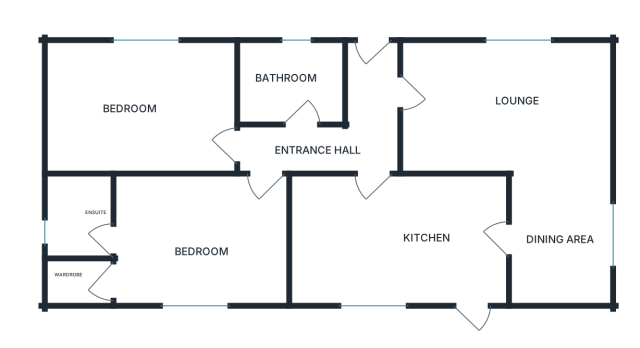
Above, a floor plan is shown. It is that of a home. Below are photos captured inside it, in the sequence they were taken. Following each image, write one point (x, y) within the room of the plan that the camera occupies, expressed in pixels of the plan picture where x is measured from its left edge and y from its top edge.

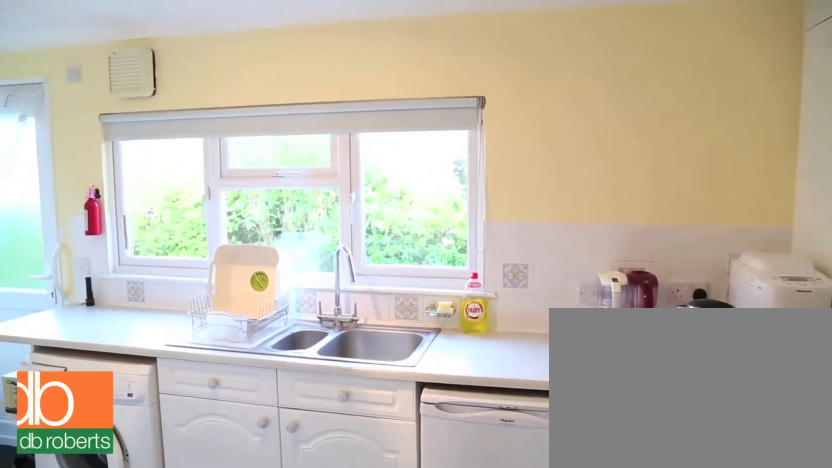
(402, 248)
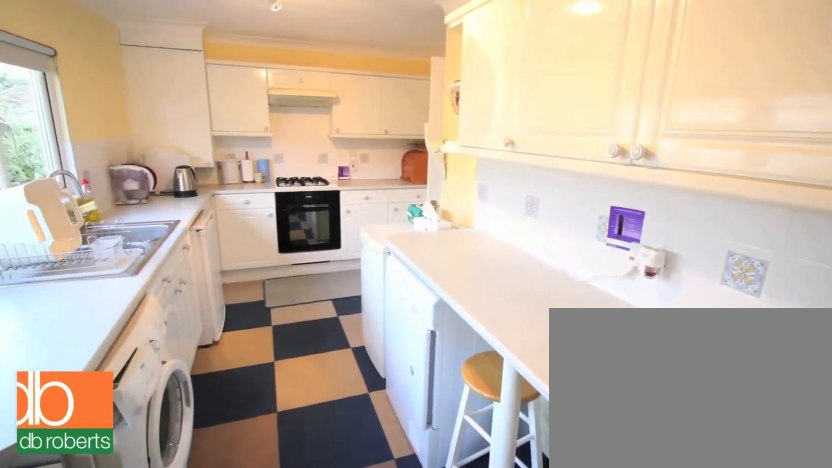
(398, 243)
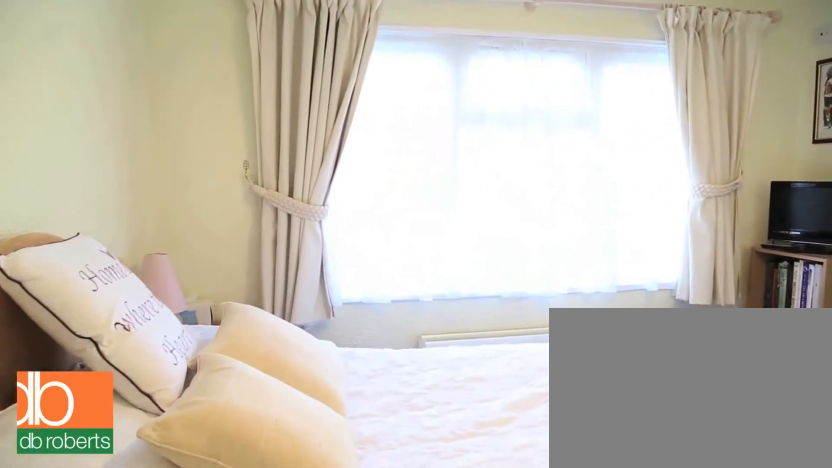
(190, 243)
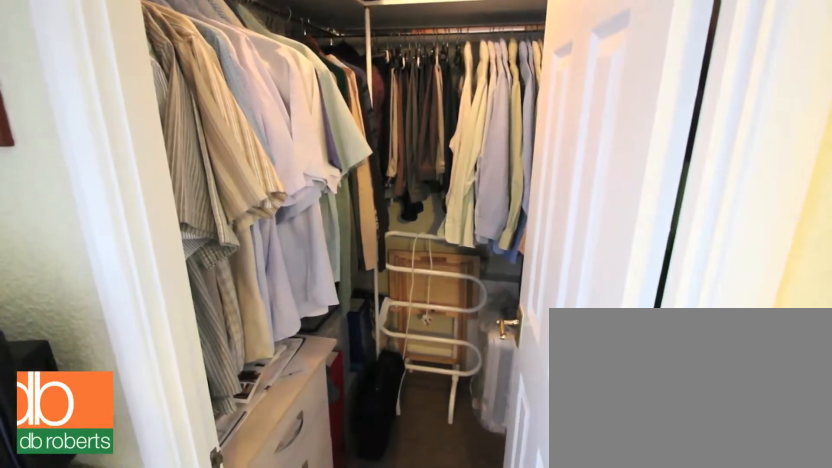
(172, 241)
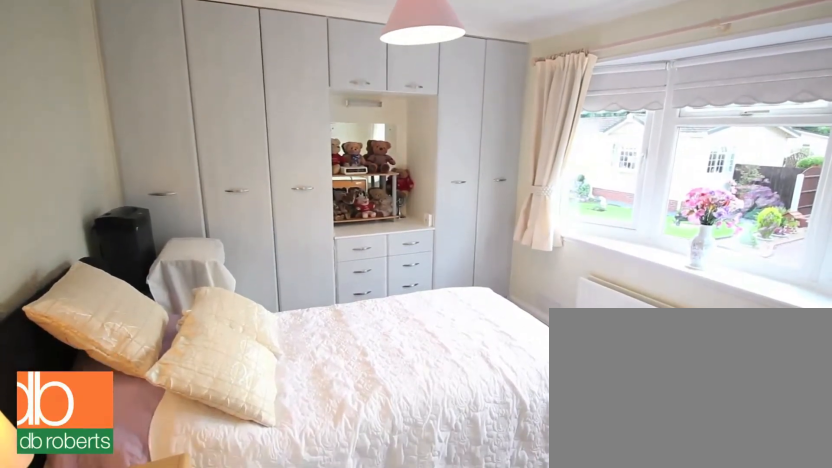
(139, 106)
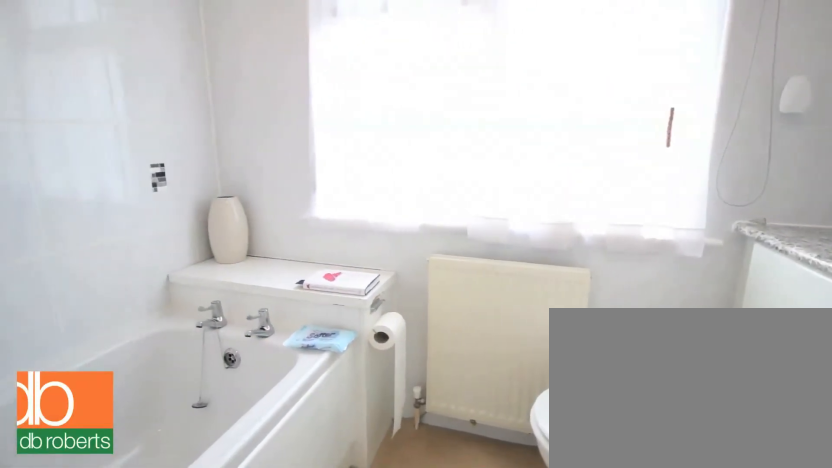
(290, 80)
